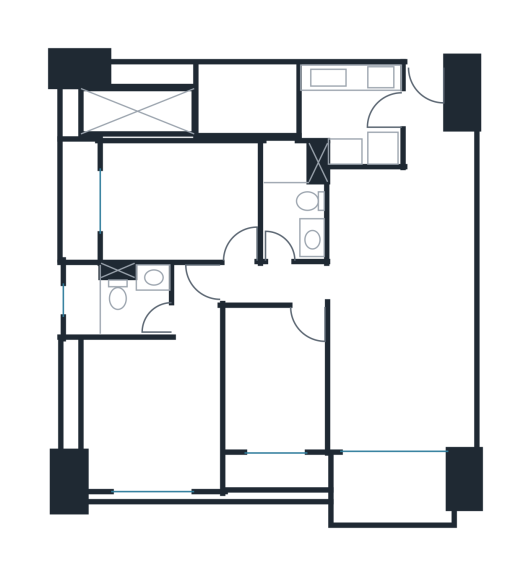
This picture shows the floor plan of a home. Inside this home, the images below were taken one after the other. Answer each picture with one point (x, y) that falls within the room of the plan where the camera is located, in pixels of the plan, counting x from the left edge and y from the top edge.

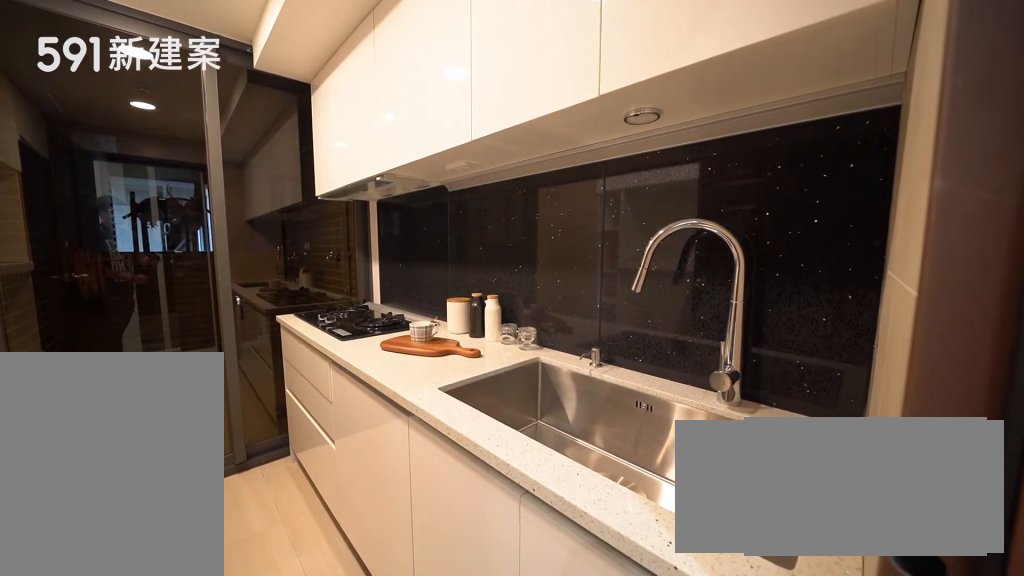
(351, 98)
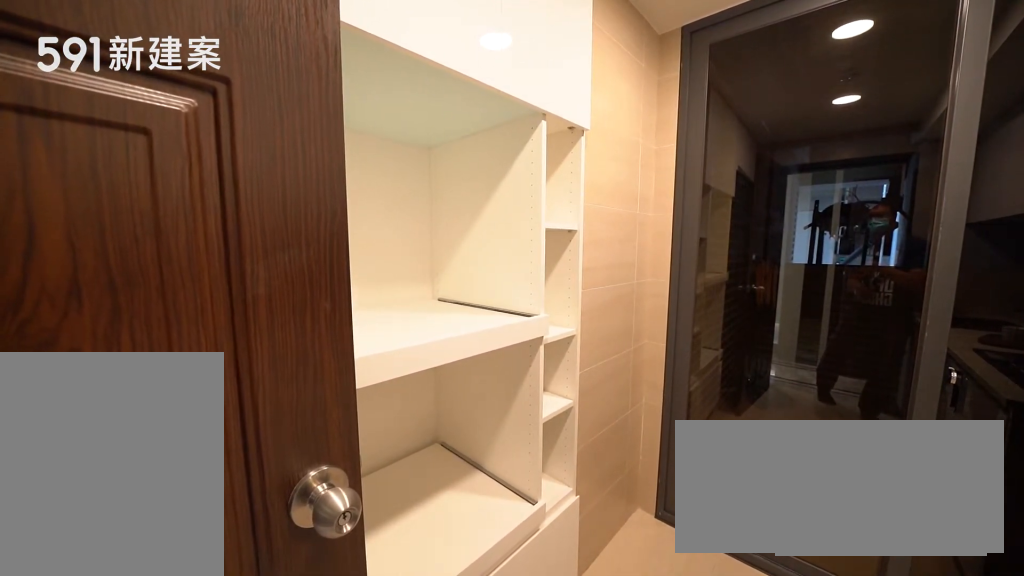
(351, 98)
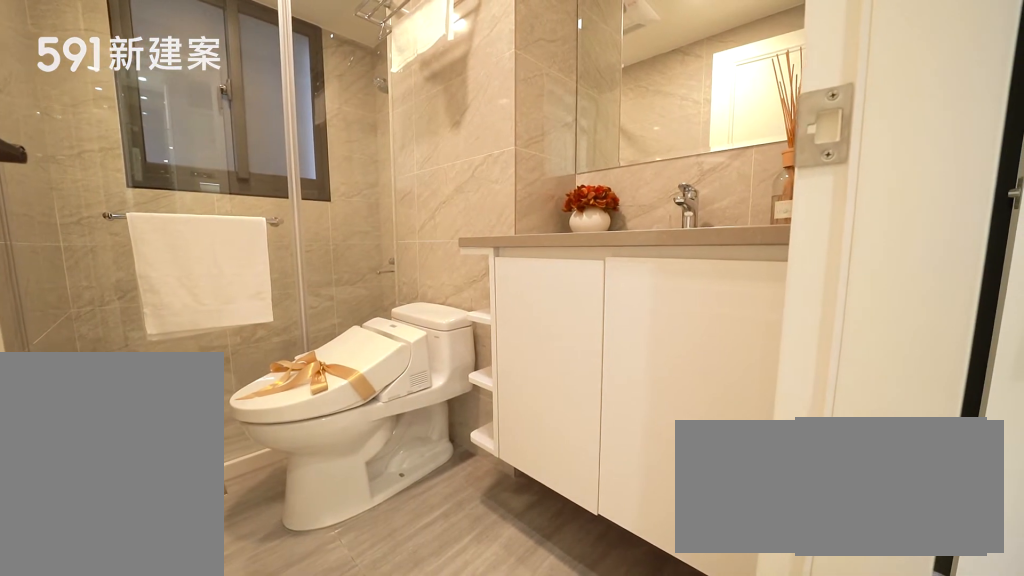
(114, 298)
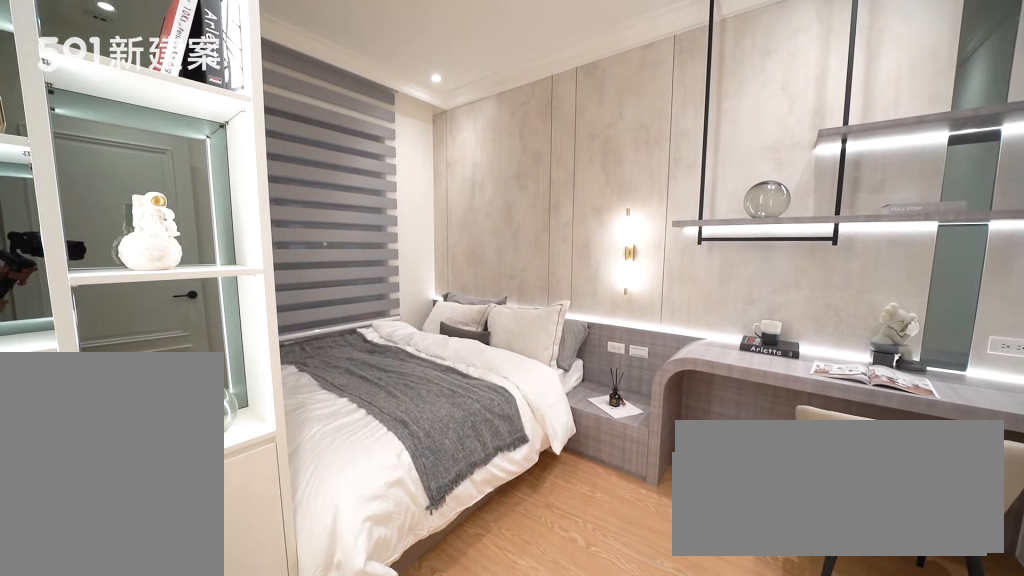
(176, 199)
